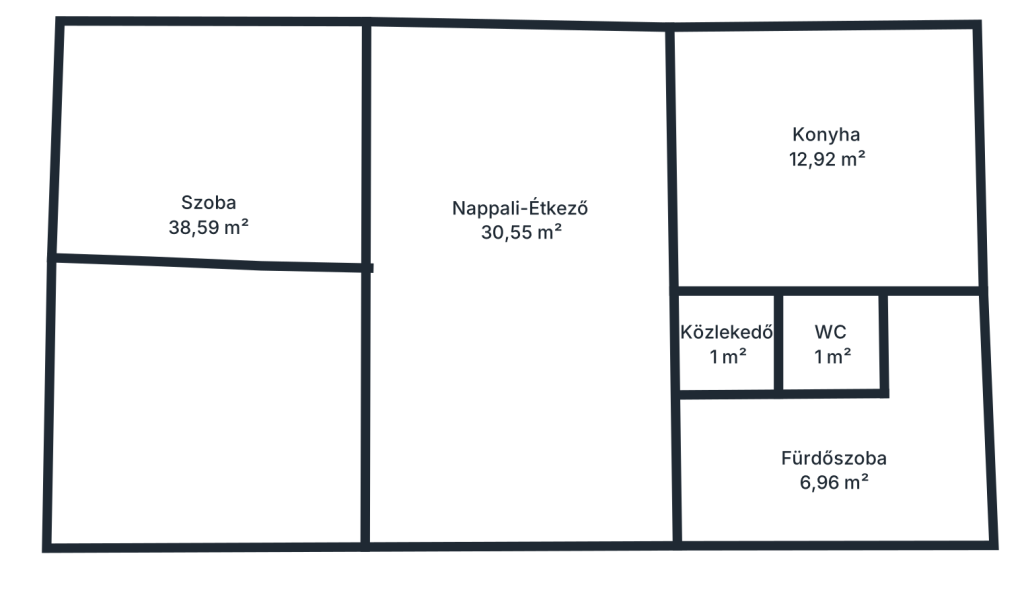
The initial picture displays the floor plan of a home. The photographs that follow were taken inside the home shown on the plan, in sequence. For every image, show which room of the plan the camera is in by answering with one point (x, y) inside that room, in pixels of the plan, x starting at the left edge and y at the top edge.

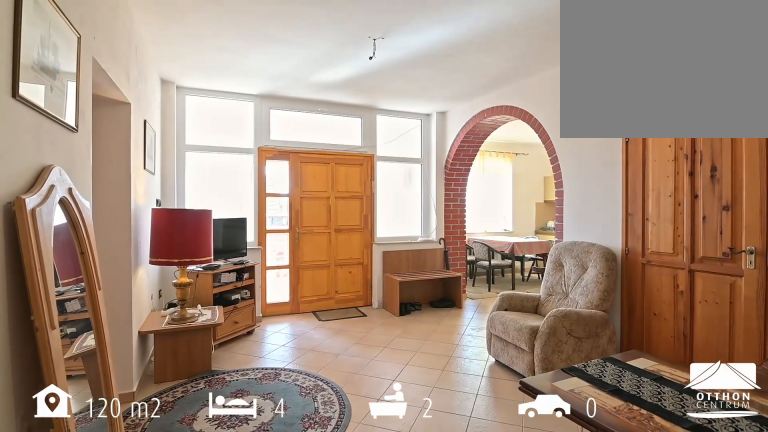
(513, 403)
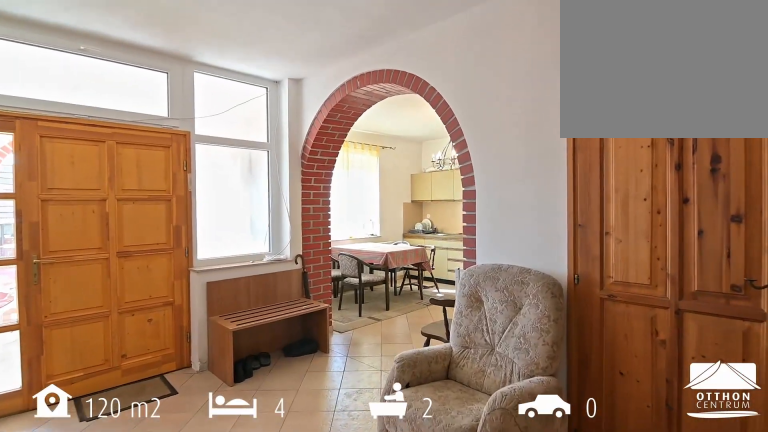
(513, 403)
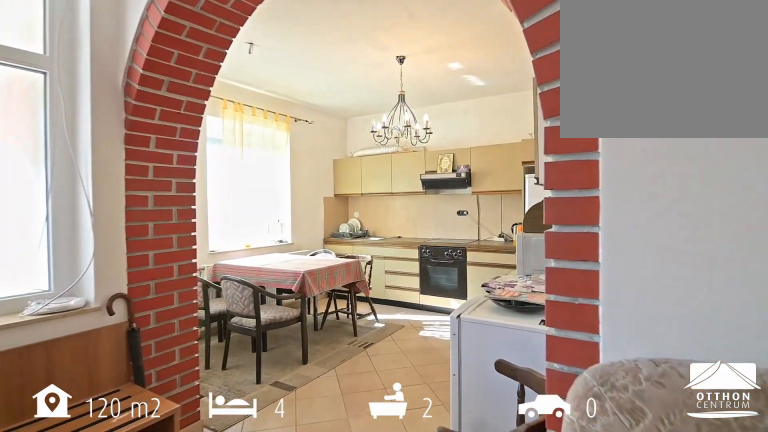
(513, 403)
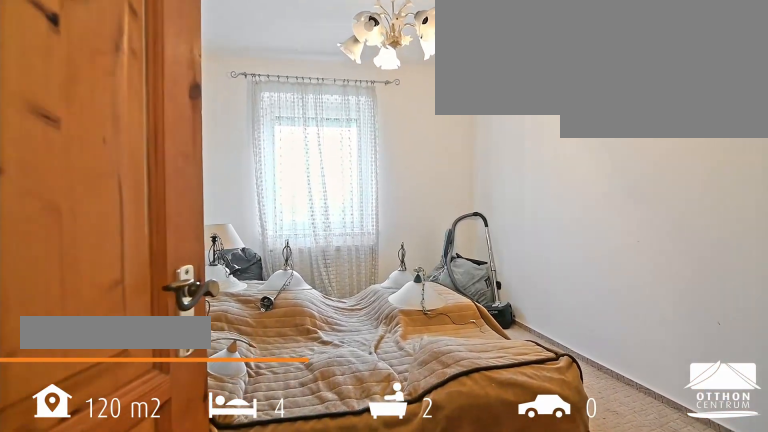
(217, 147)
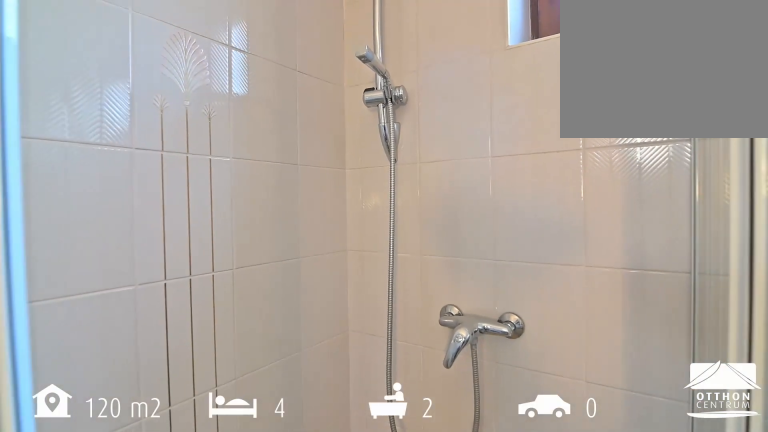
(843, 476)
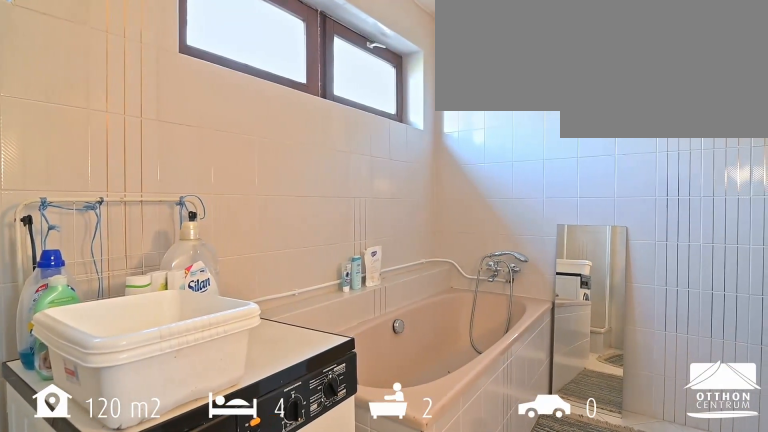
(843, 476)
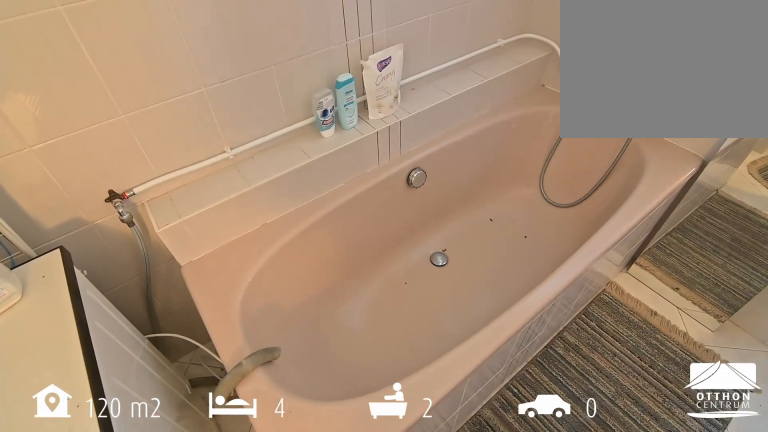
(843, 476)
